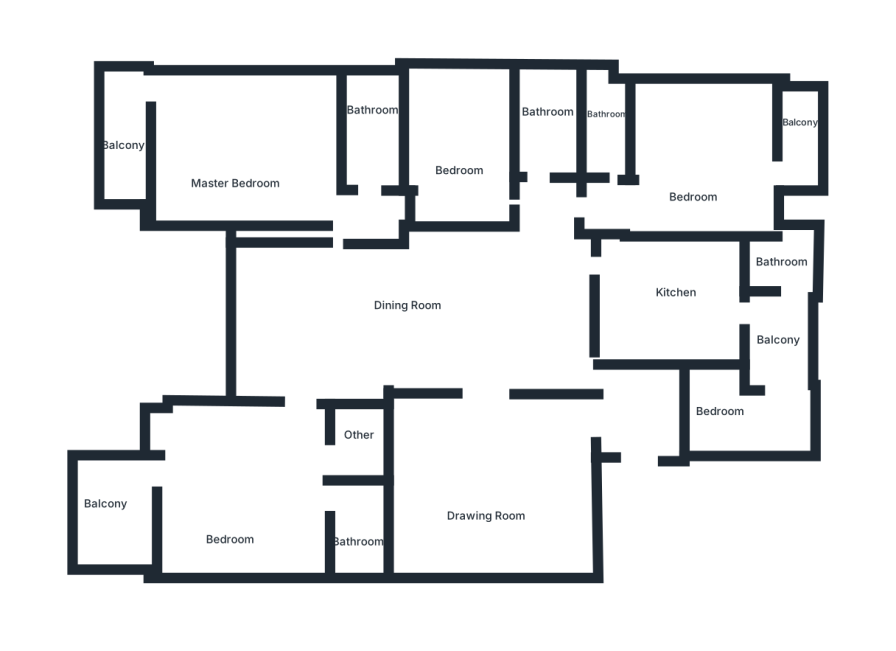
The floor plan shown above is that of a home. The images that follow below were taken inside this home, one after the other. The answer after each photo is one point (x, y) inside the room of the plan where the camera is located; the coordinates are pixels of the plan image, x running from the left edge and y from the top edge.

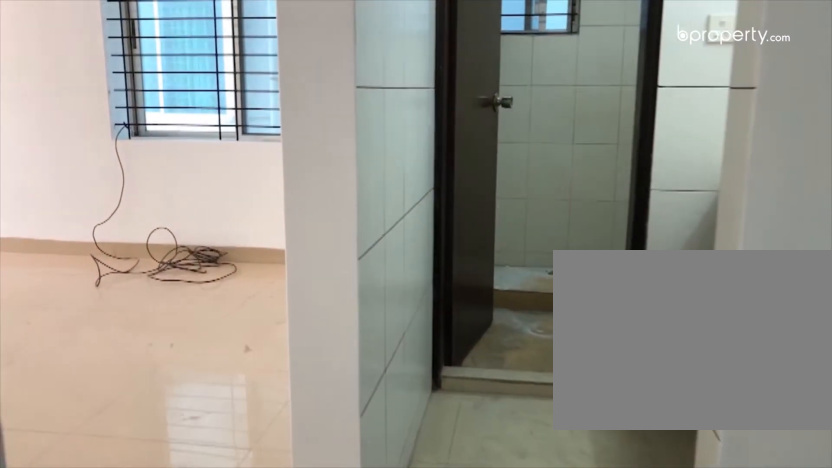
(240, 149)
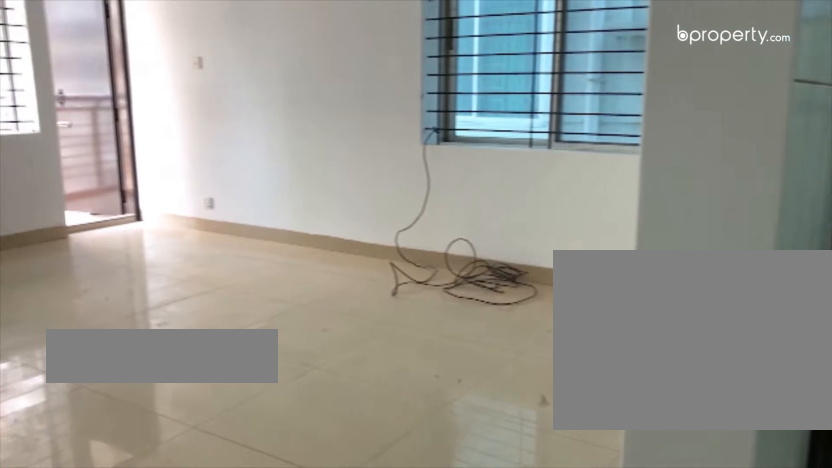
(240, 149)
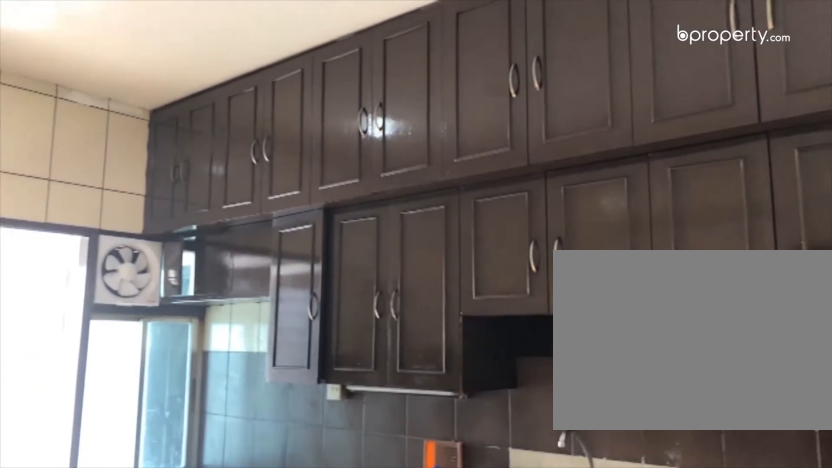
(676, 291)
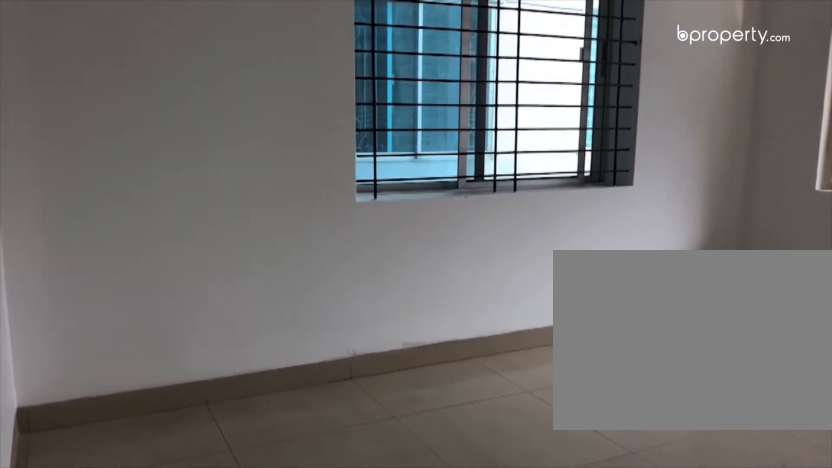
(694, 157)
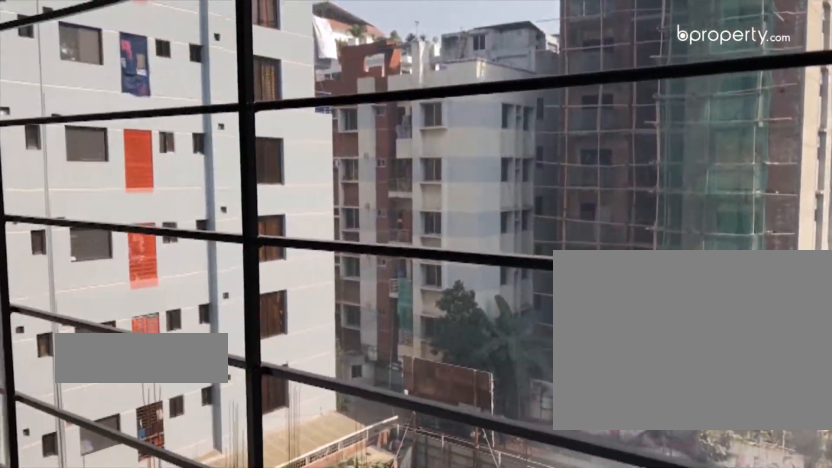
(799, 138)
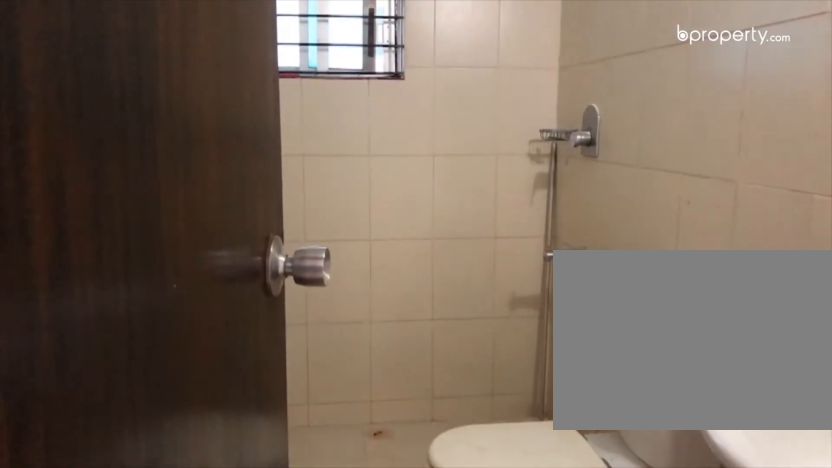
(548, 127)
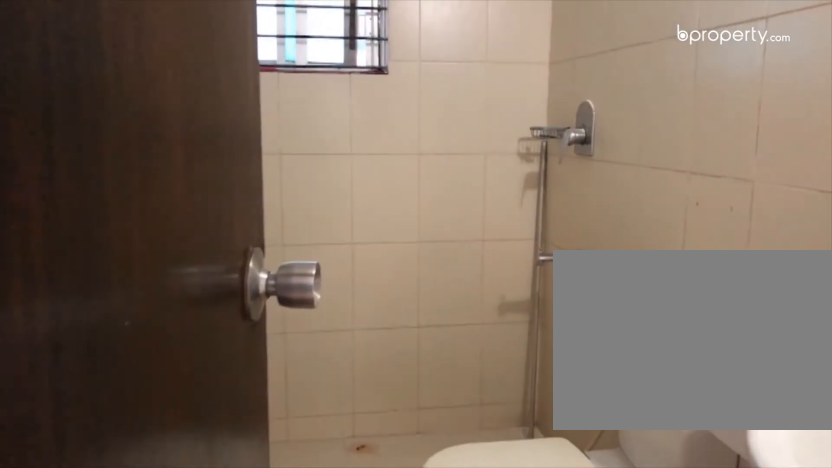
(548, 127)
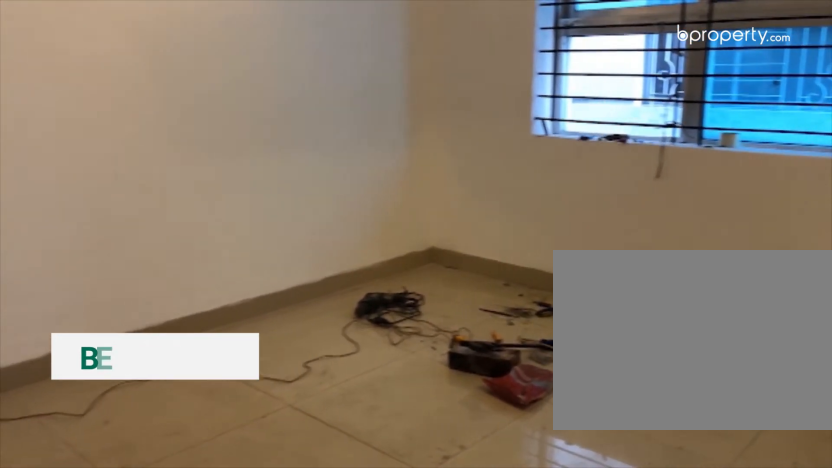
(459, 161)
